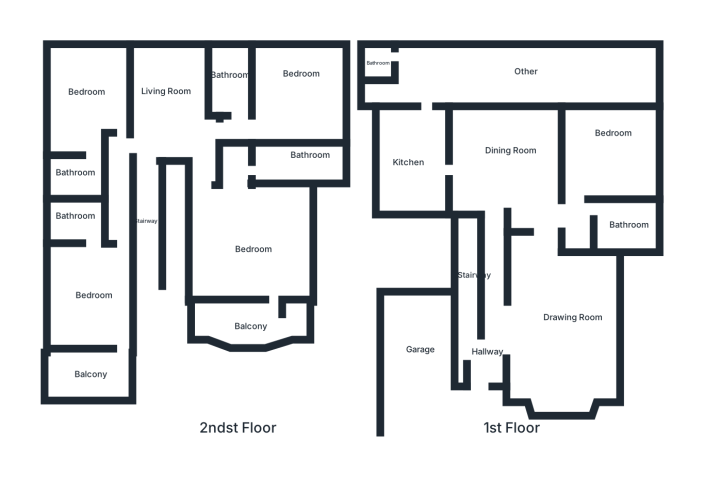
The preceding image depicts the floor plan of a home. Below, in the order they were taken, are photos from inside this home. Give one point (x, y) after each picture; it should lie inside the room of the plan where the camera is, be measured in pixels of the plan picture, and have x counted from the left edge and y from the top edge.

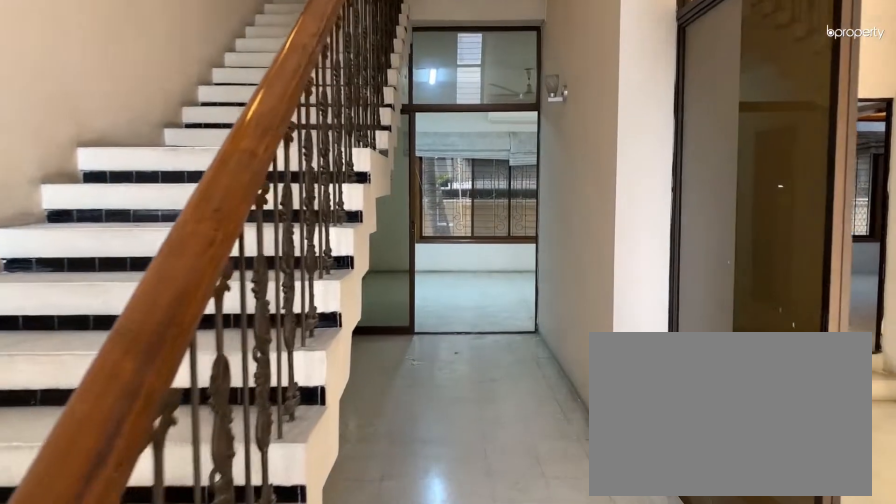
(489, 351)
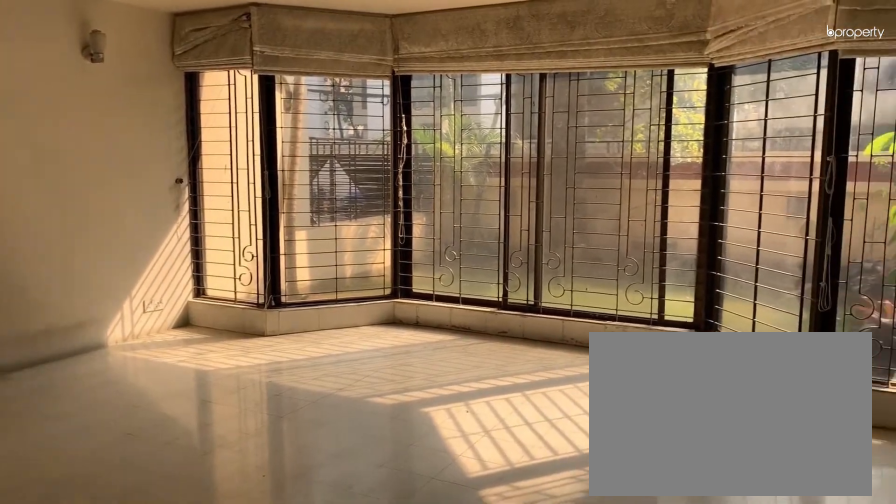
(565, 321)
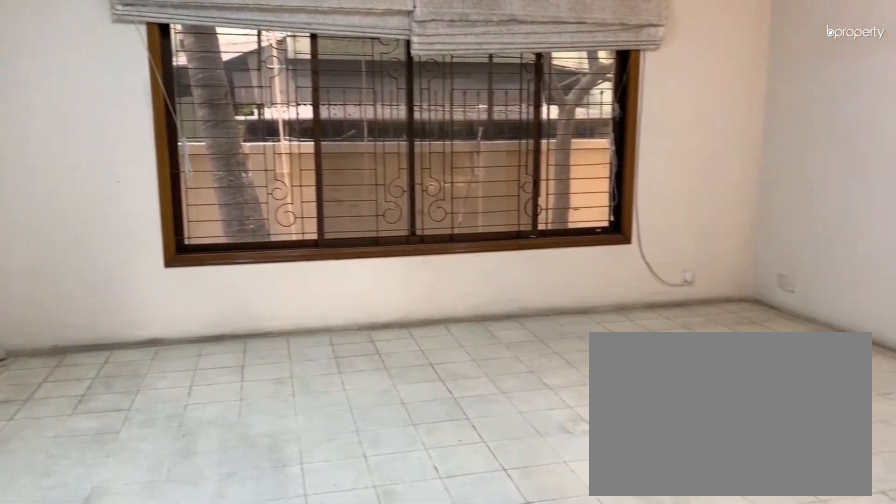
(513, 154)
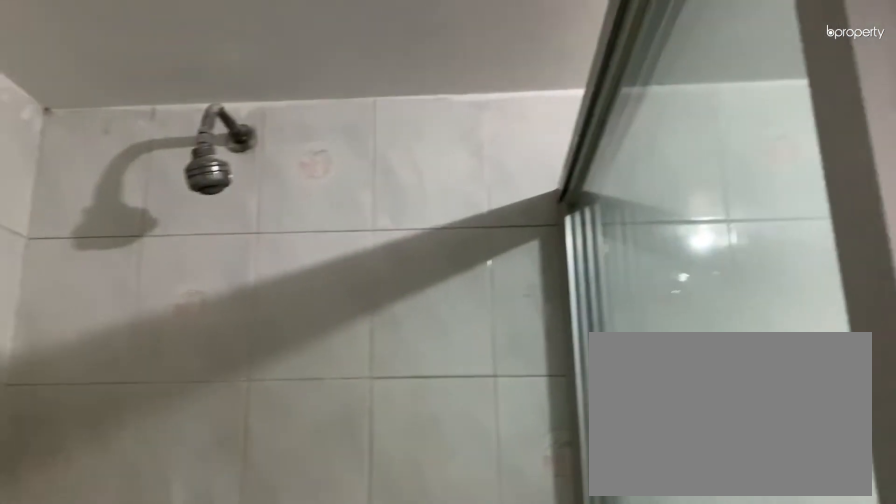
(623, 226)
